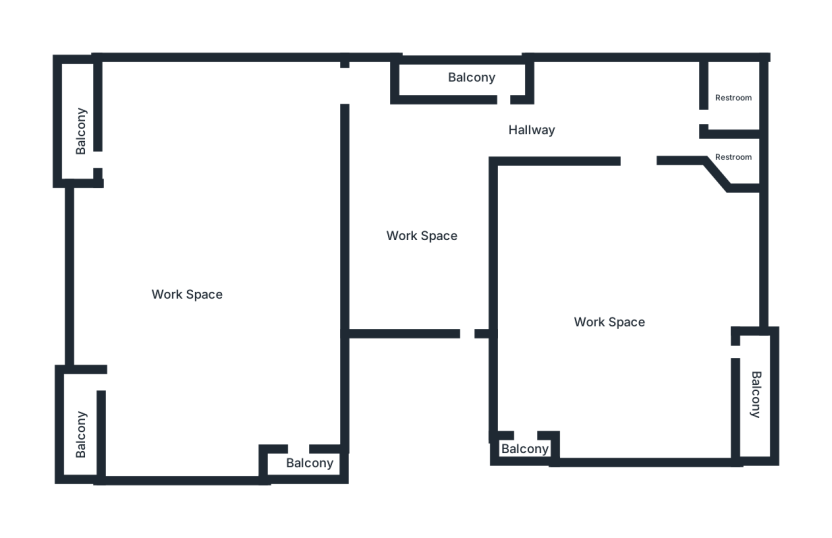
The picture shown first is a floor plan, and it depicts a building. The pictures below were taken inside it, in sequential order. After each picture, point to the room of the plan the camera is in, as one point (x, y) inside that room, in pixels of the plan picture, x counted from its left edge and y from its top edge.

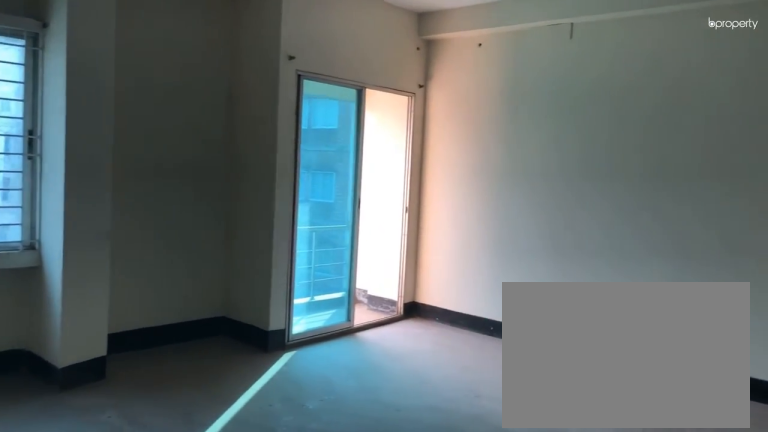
(610, 315)
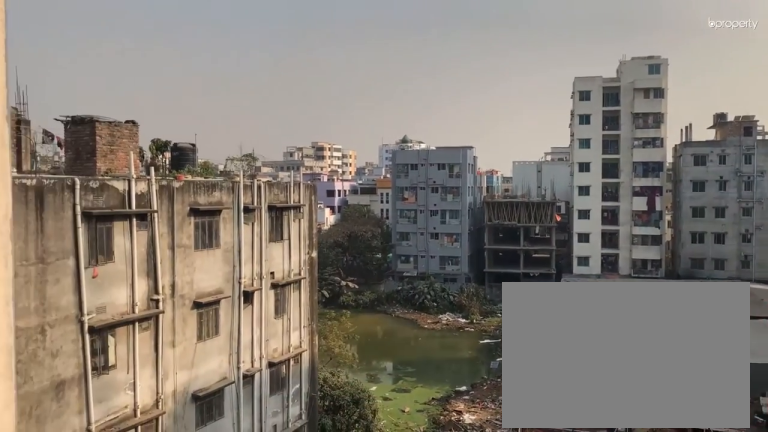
(757, 397)
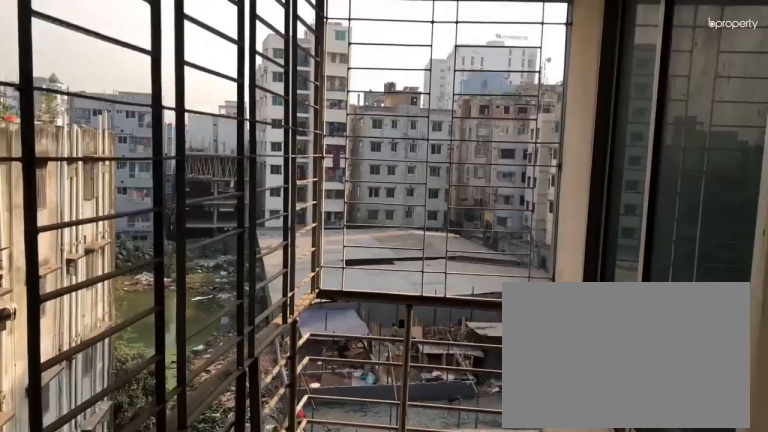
(525, 441)
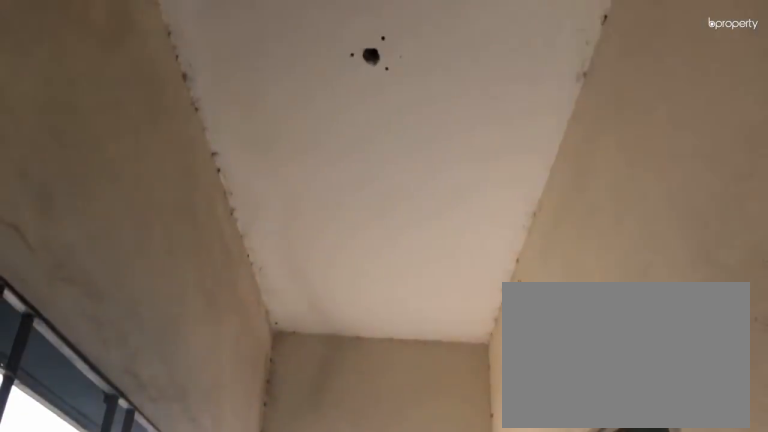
(525, 441)
